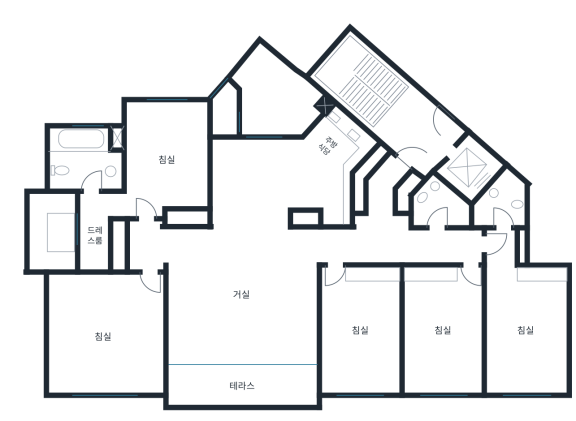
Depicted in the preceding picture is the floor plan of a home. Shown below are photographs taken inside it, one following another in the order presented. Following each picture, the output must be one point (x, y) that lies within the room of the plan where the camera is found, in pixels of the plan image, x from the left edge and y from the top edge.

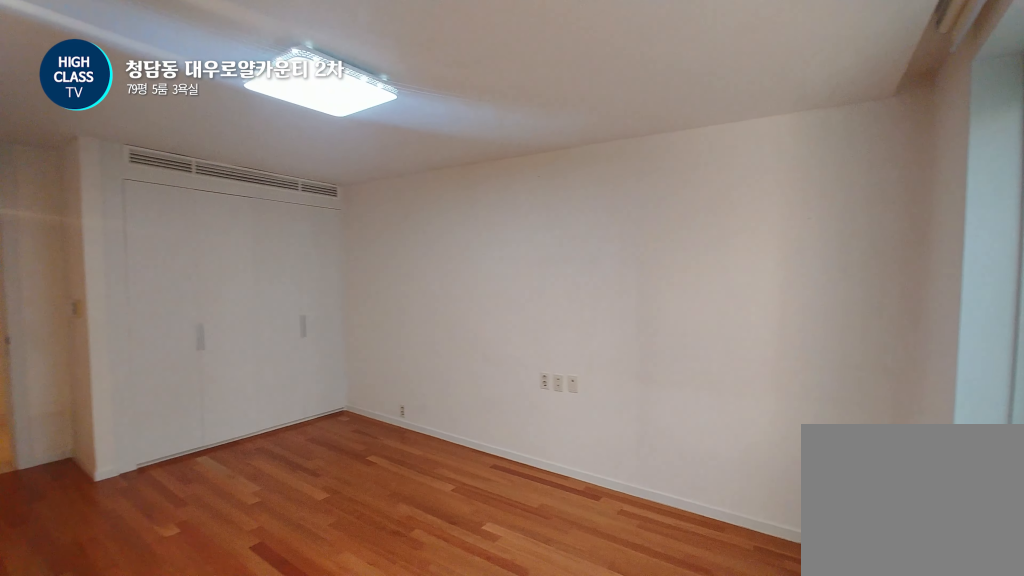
(360, 330)
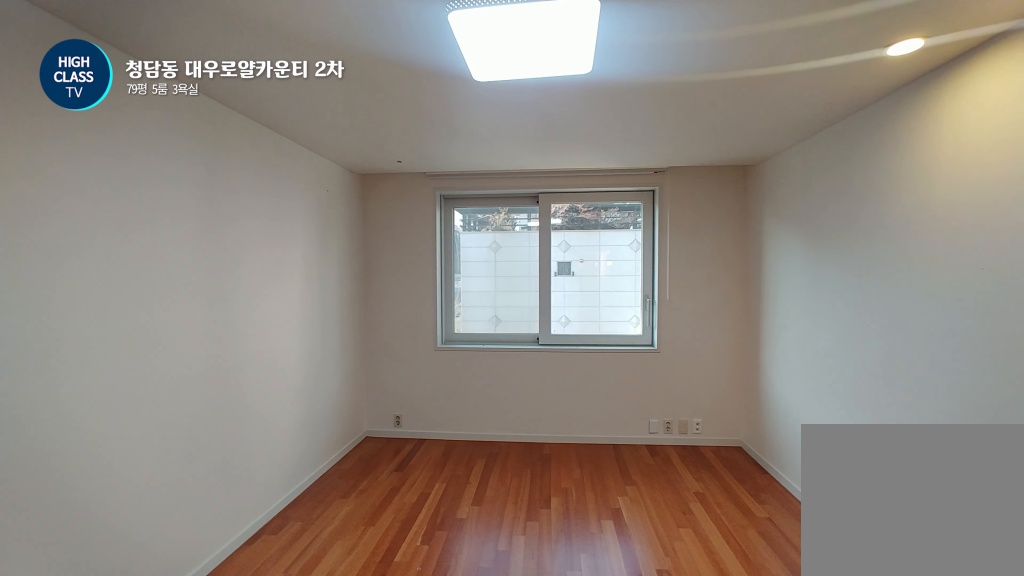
(523, 330)
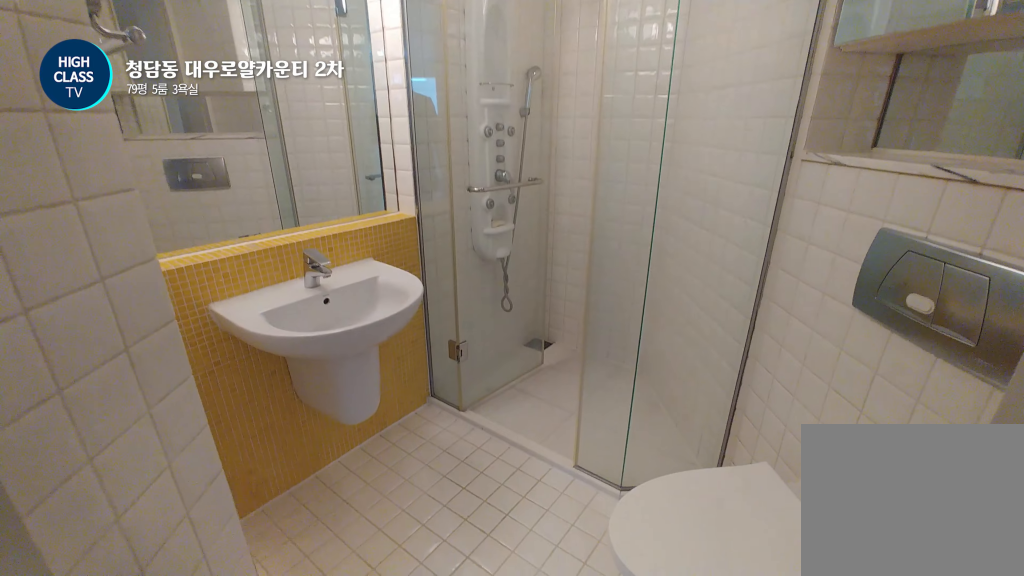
(501, 202)
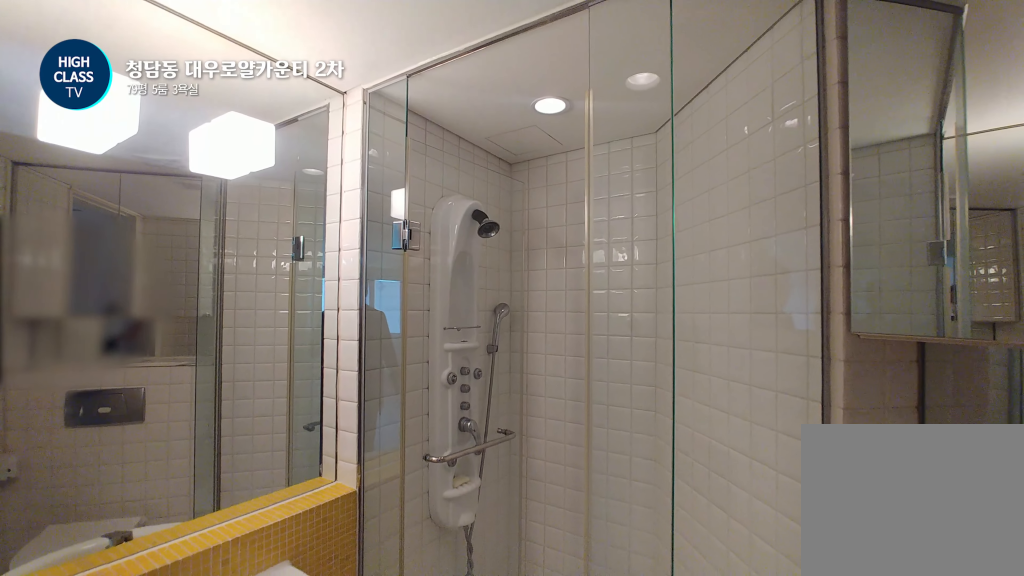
(501, 202)
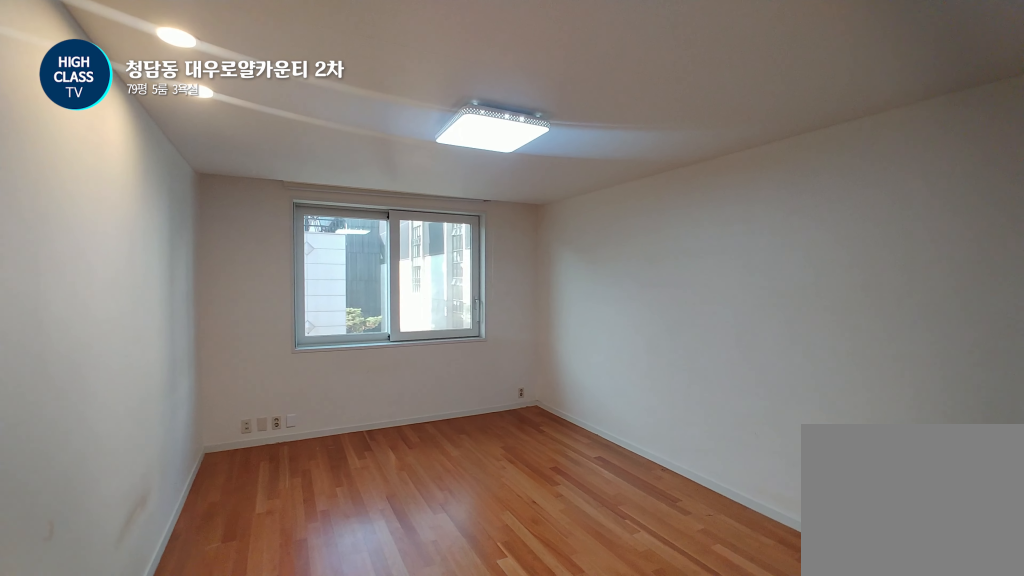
(445, 331)
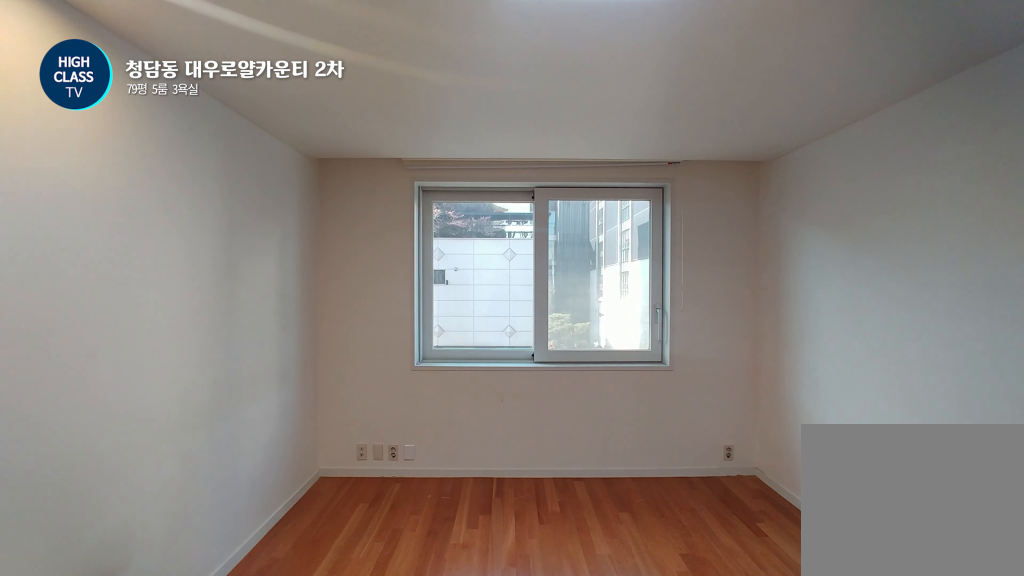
(445, 331)
